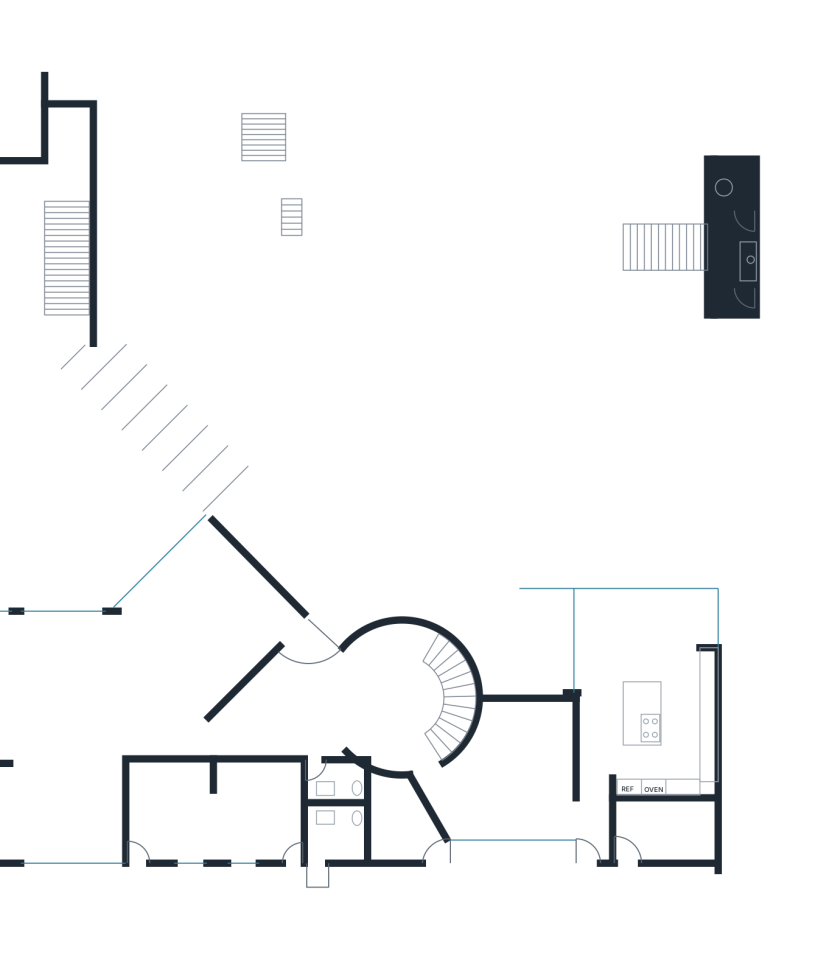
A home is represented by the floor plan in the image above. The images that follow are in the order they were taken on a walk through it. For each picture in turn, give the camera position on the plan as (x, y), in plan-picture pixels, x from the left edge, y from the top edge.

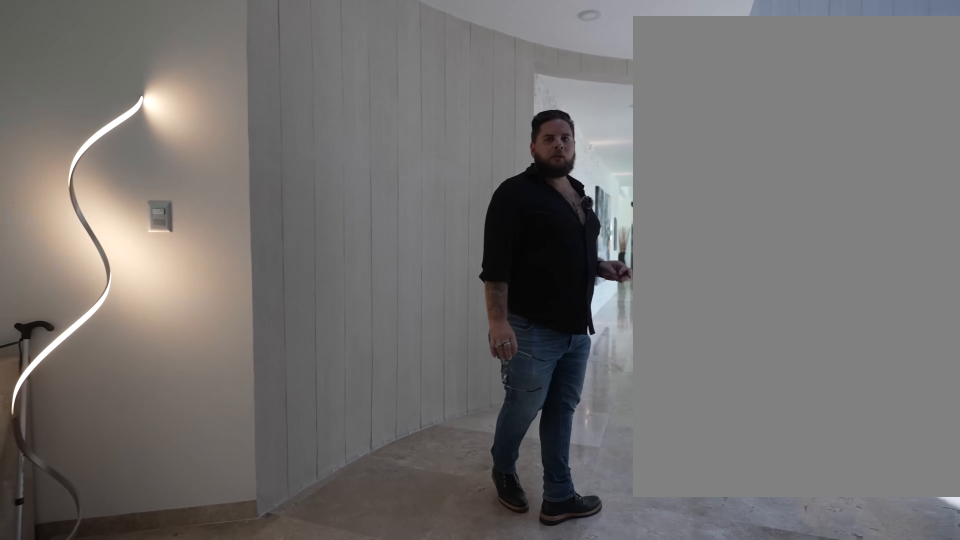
(424, 744)
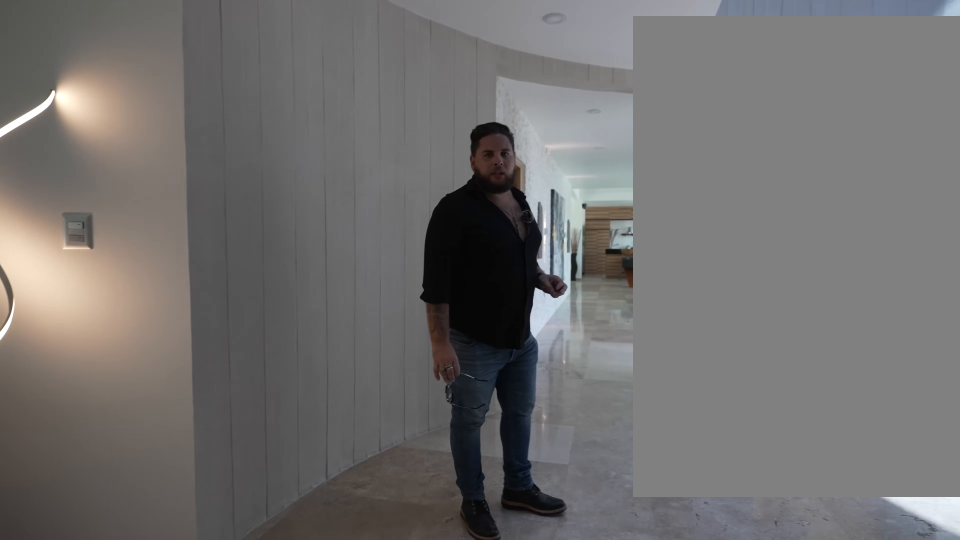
(406, 745)
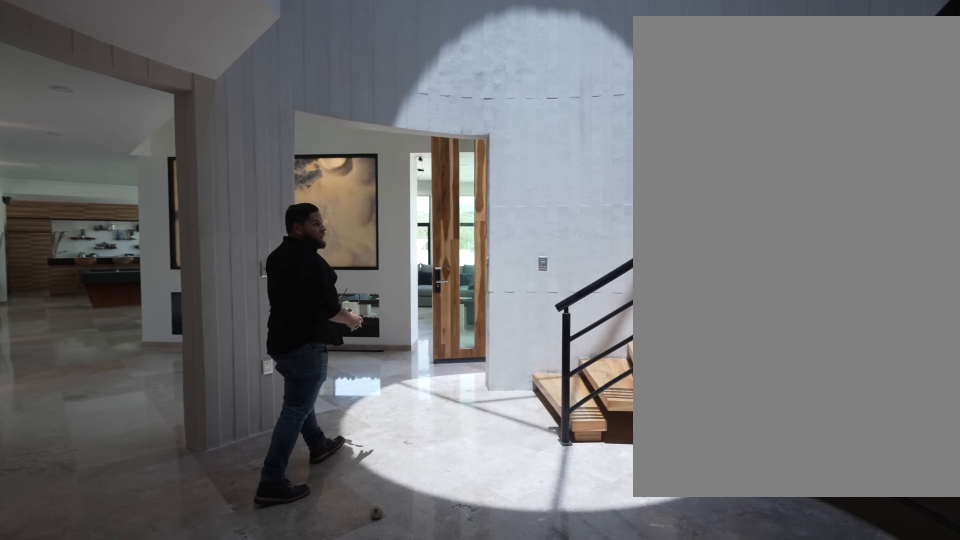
(401, 745)
